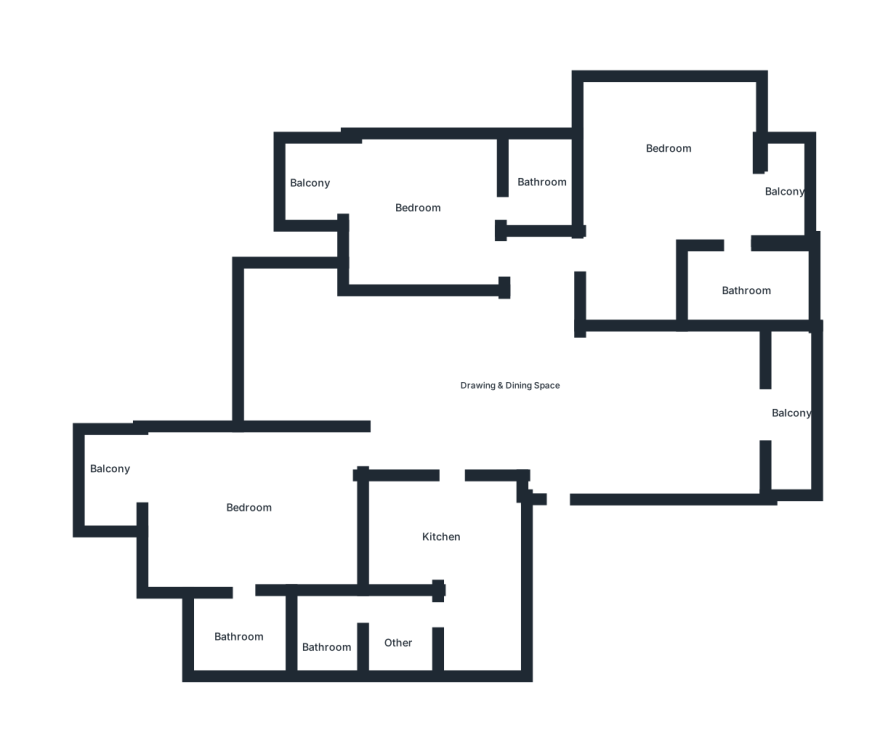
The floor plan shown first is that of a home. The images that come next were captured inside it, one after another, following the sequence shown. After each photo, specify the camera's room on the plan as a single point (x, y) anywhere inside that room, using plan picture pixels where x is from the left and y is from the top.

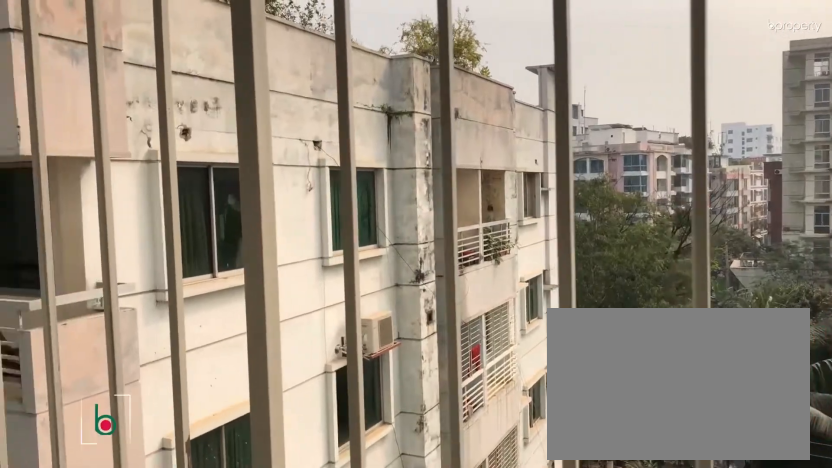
(786, 192)
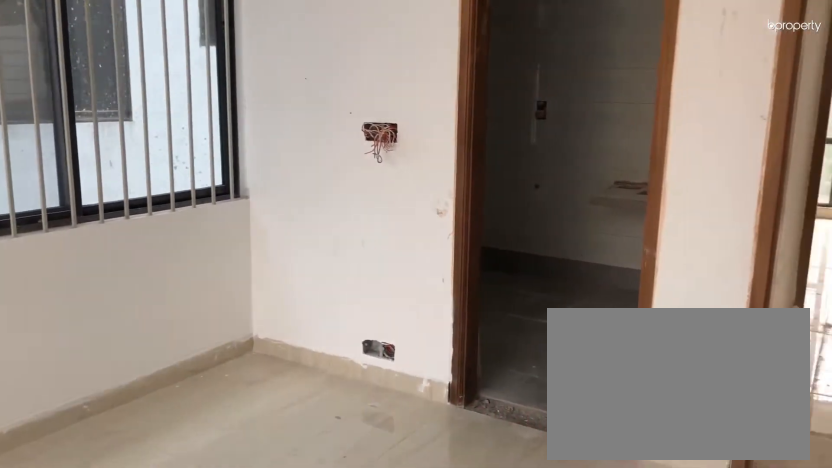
(385, 212)
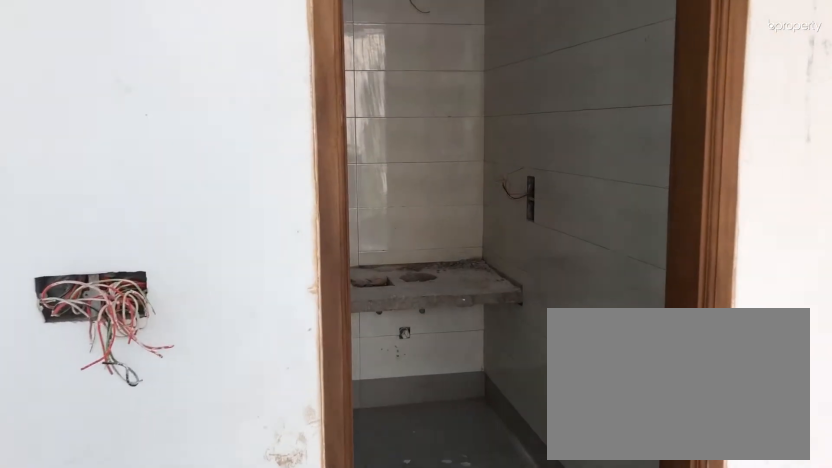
(446, 209)
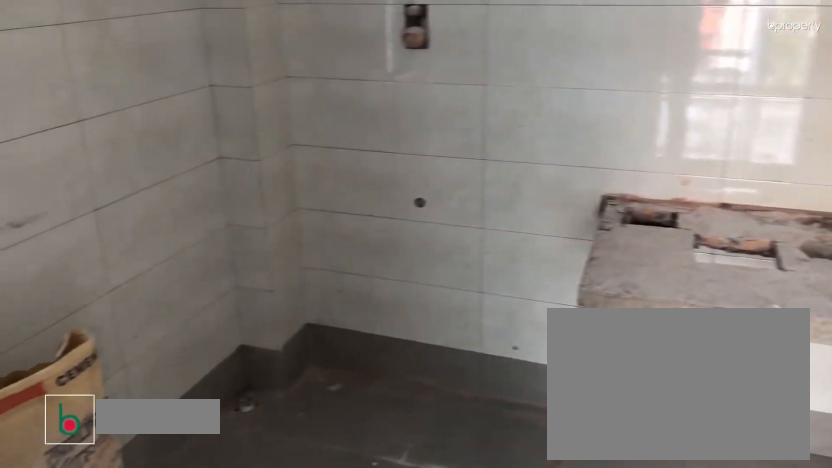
(542, 188)
